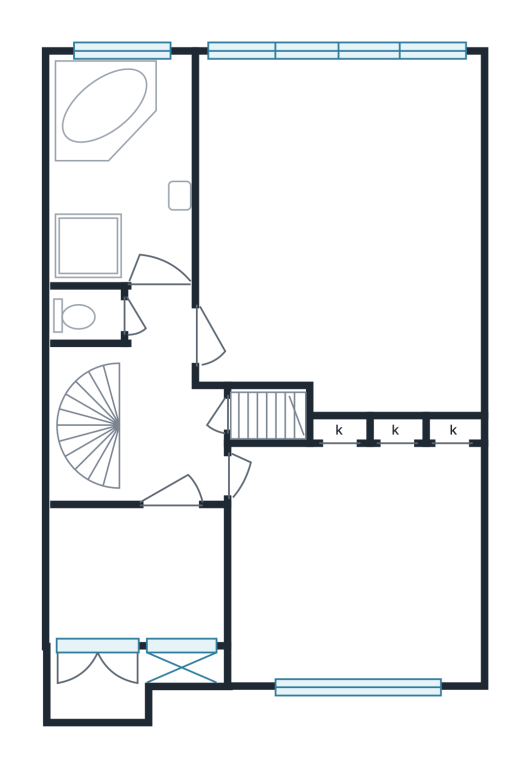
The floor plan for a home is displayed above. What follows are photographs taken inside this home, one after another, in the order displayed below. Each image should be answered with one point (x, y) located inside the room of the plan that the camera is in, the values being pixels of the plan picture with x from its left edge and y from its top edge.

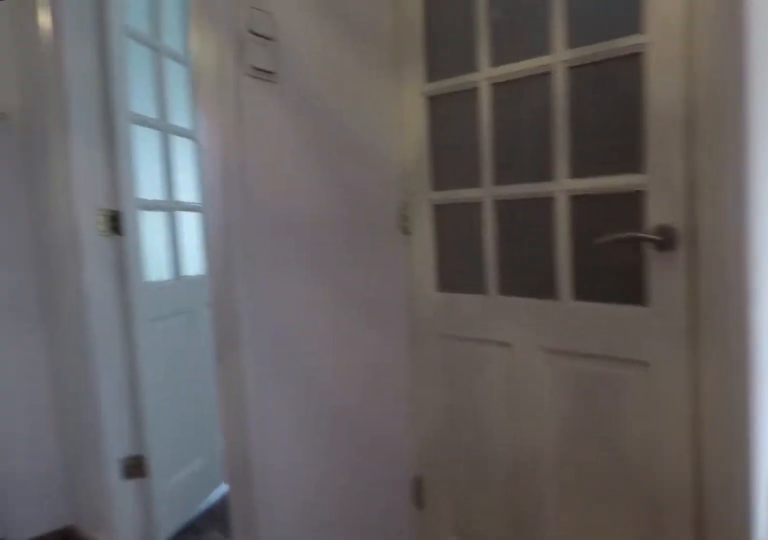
(153, 411)
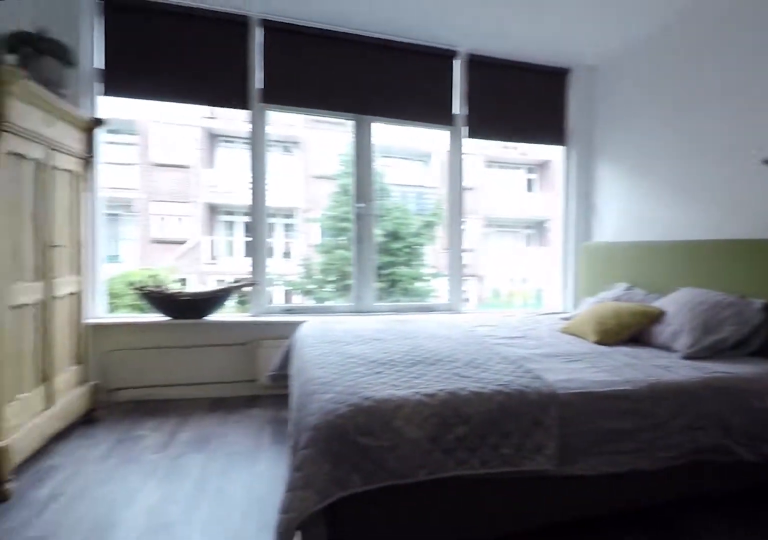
(339, 230)
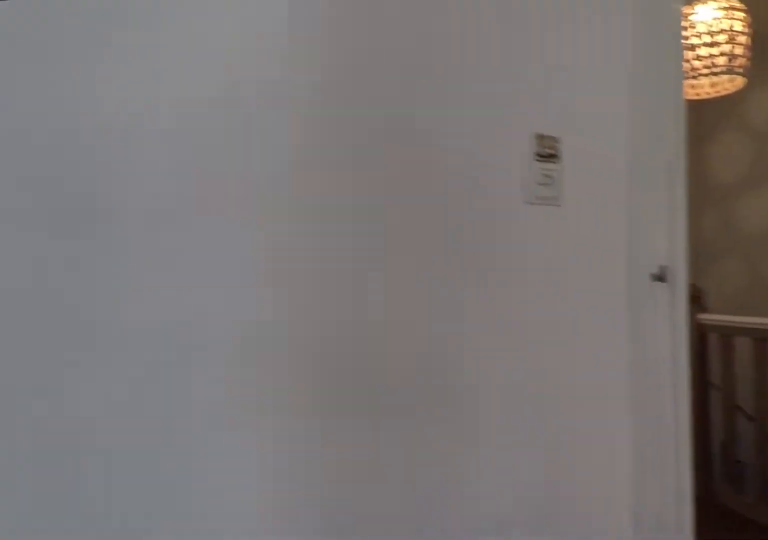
(339, 230)
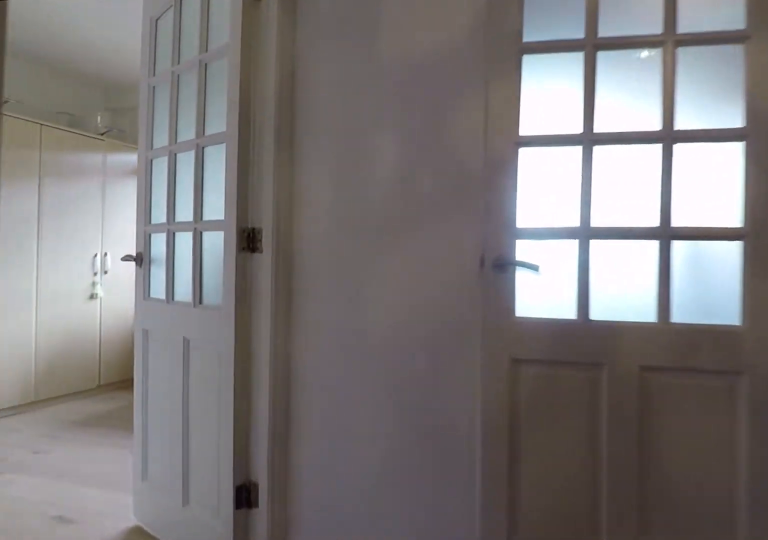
(153, 411)
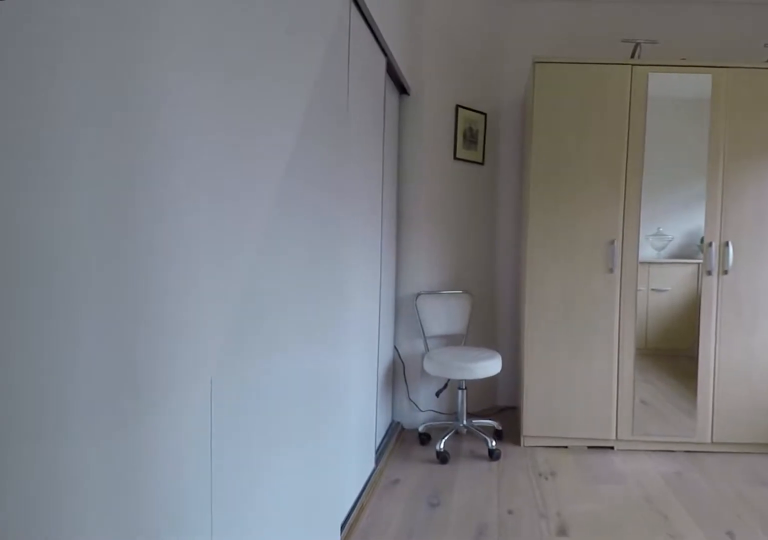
(342, 515)
